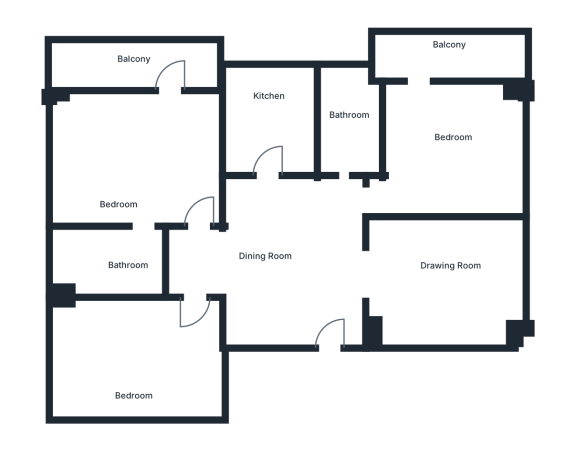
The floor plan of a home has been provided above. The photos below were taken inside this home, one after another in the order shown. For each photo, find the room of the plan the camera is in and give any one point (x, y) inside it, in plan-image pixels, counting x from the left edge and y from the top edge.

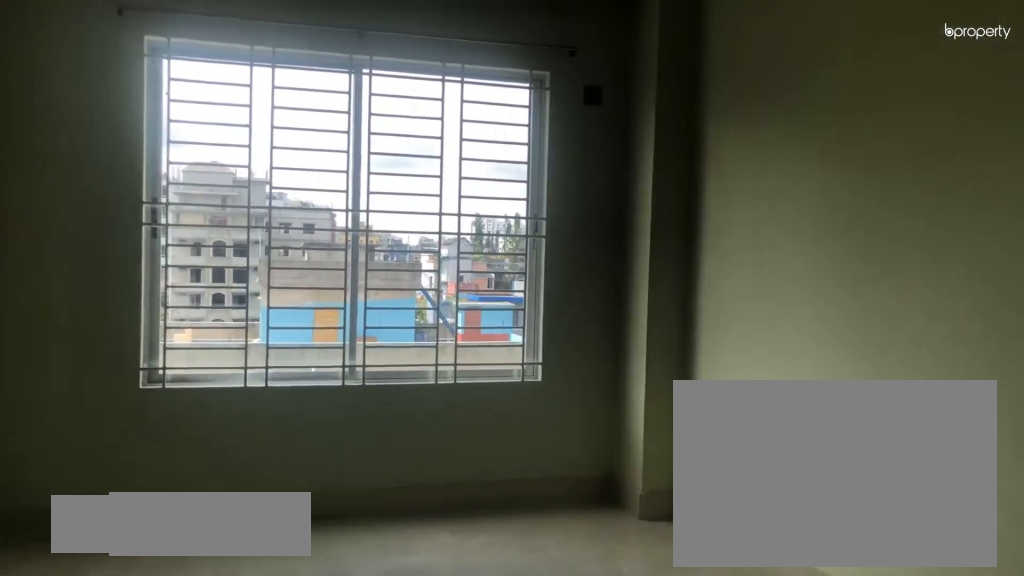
(453, 286)
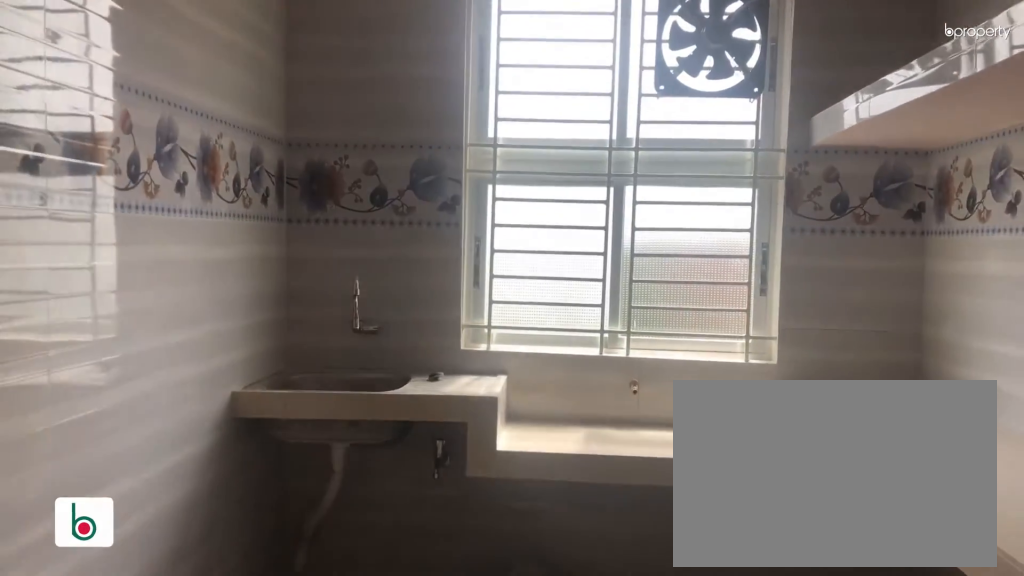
(267, 107)
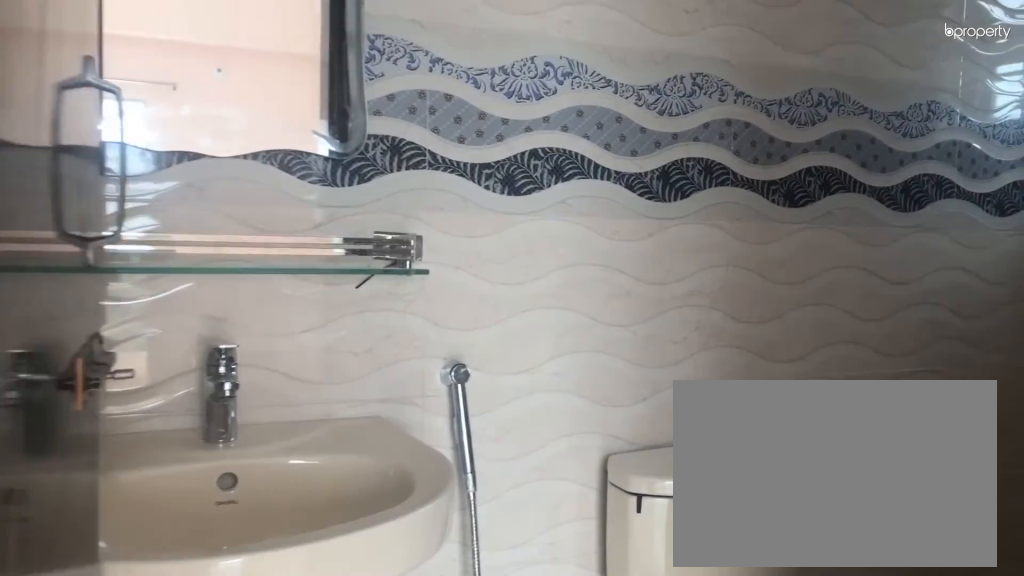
(117, 257)
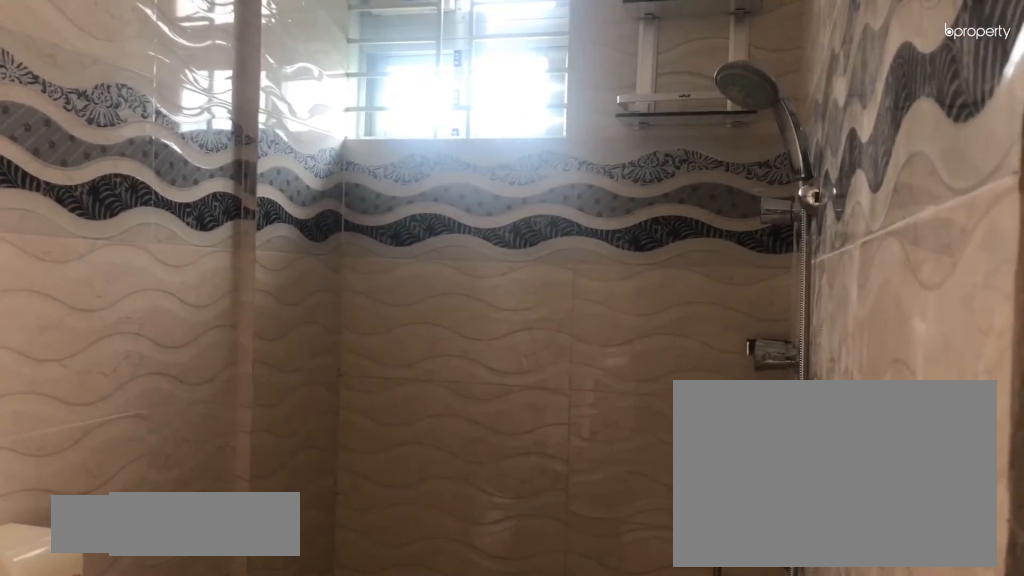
(117, 257)
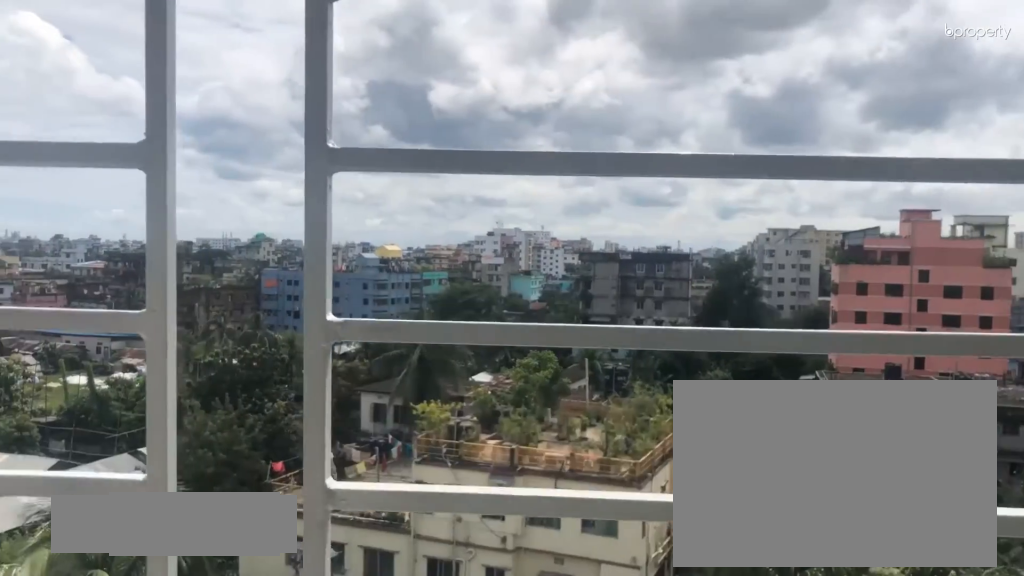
(138, 69)
